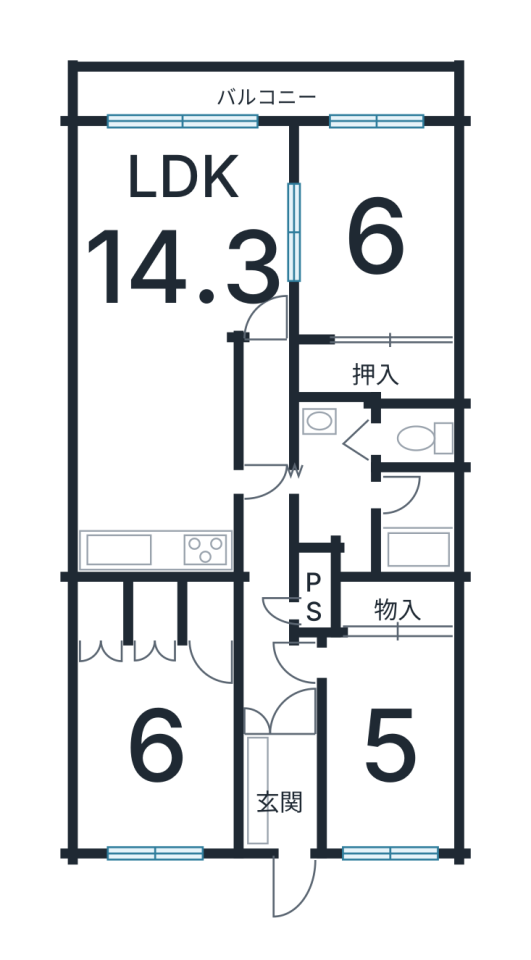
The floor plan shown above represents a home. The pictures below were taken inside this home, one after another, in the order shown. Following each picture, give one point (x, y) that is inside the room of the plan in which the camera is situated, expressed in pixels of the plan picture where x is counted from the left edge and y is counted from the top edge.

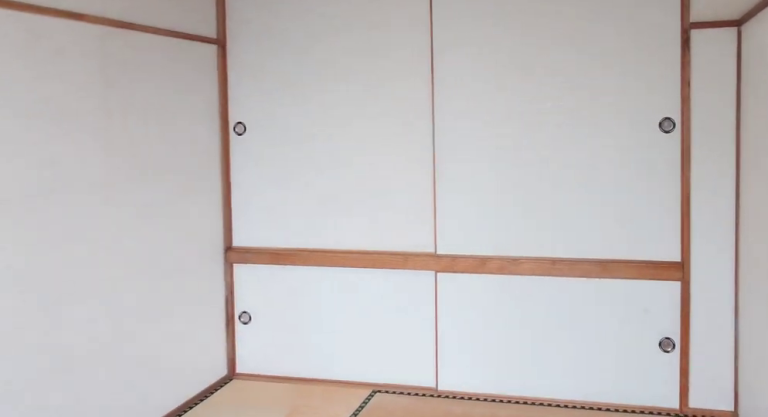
(387, 235)
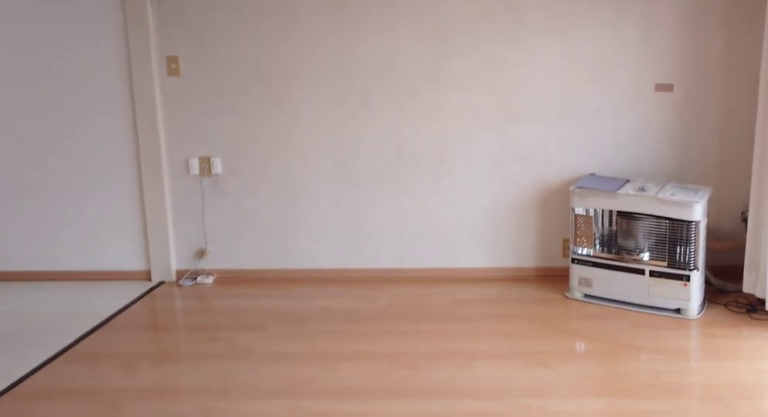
(188, 289)
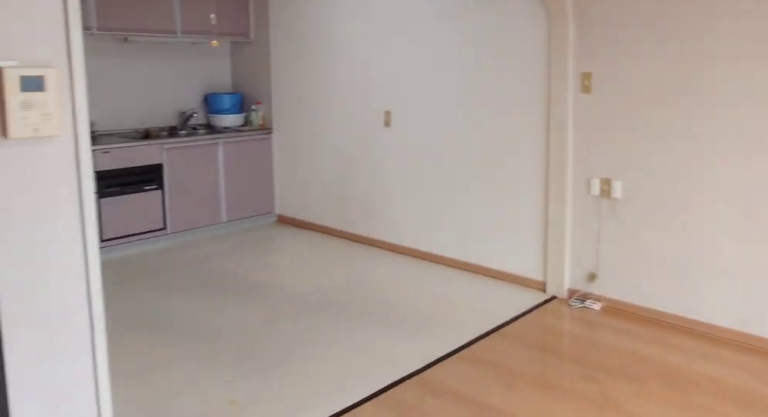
(188, 289)
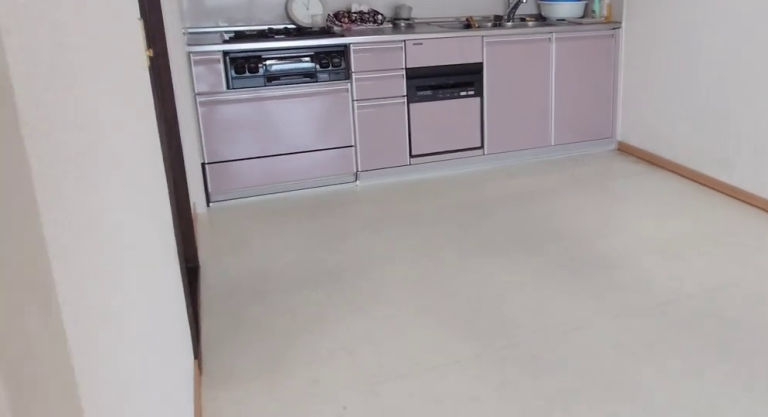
(152, 485)
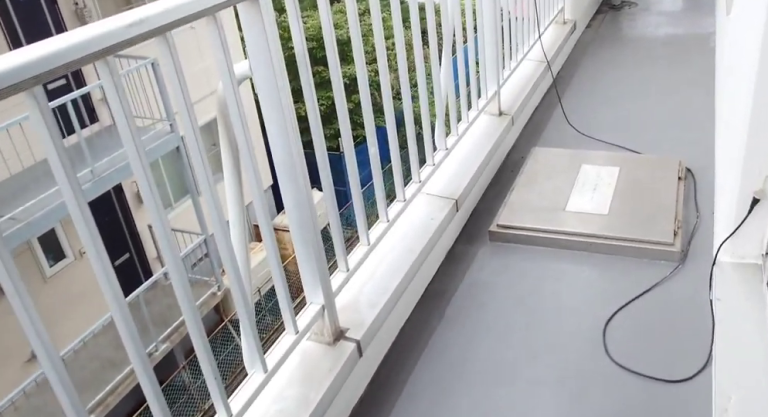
(265, 95)
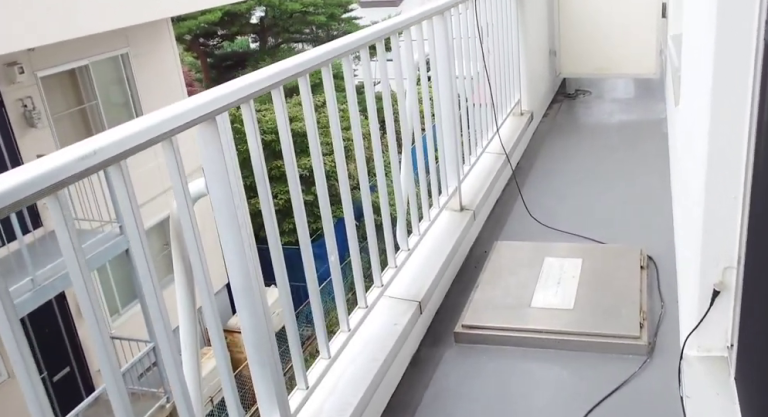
(265, 95)
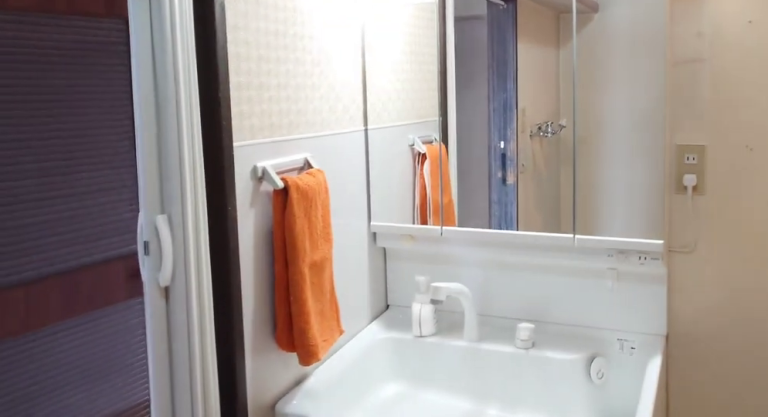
(318, 485)
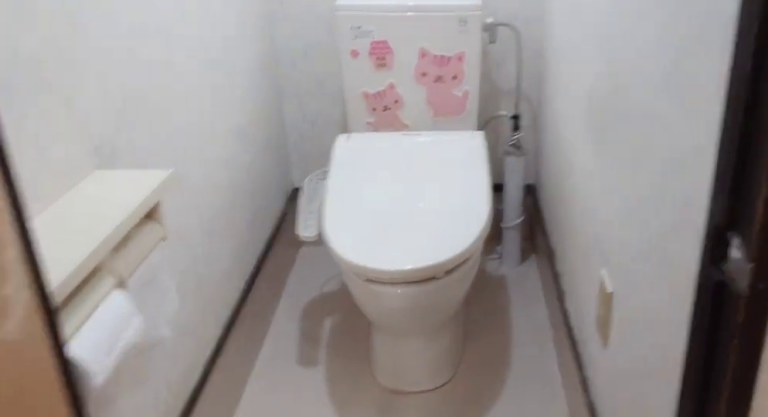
(414, 429)
